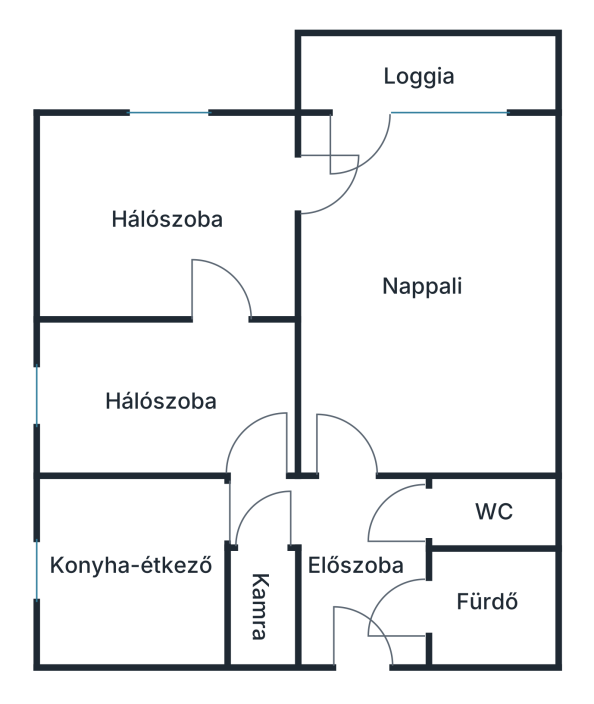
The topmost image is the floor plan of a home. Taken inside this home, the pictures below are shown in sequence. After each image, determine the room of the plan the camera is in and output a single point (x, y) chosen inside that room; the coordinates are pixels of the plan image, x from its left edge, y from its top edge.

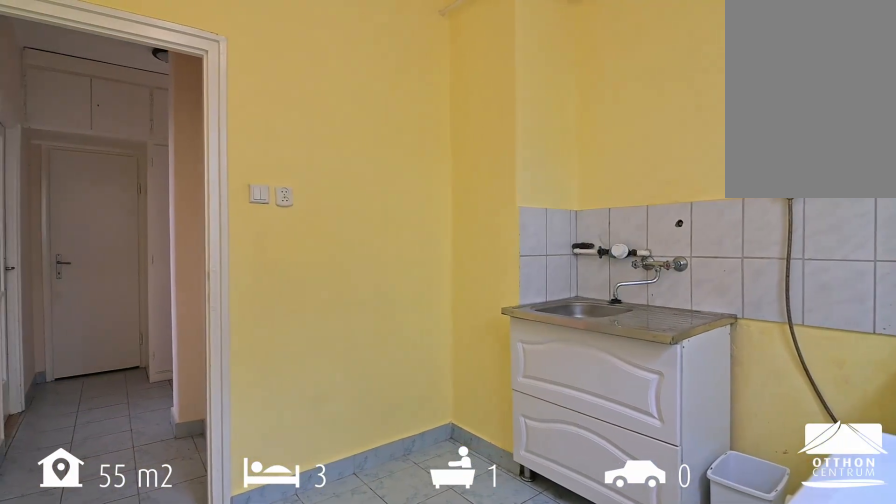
(143, 596)
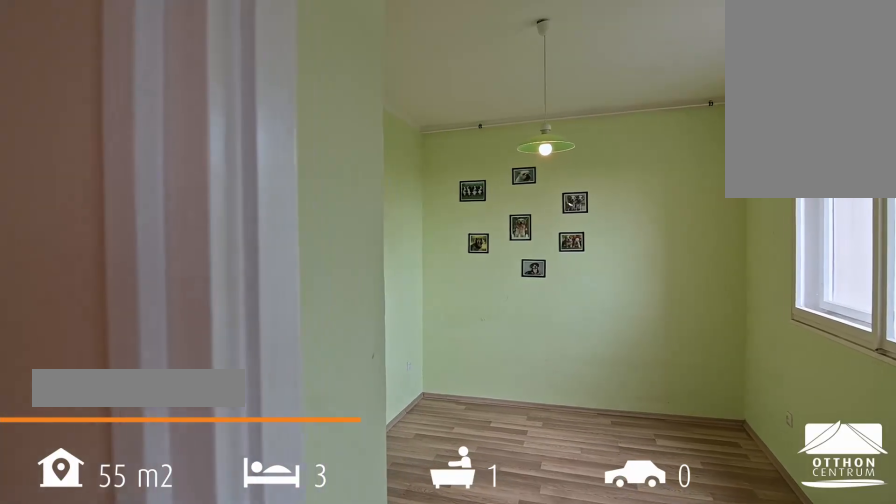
(173, 181)
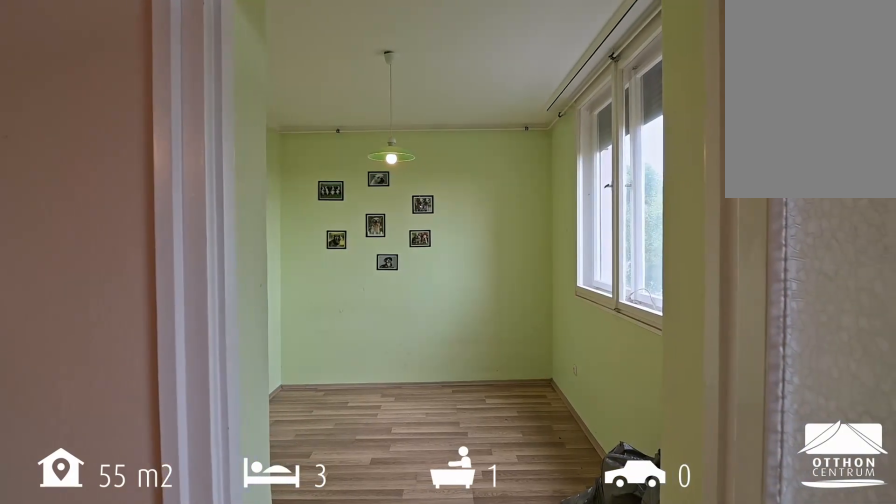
(173, 181)
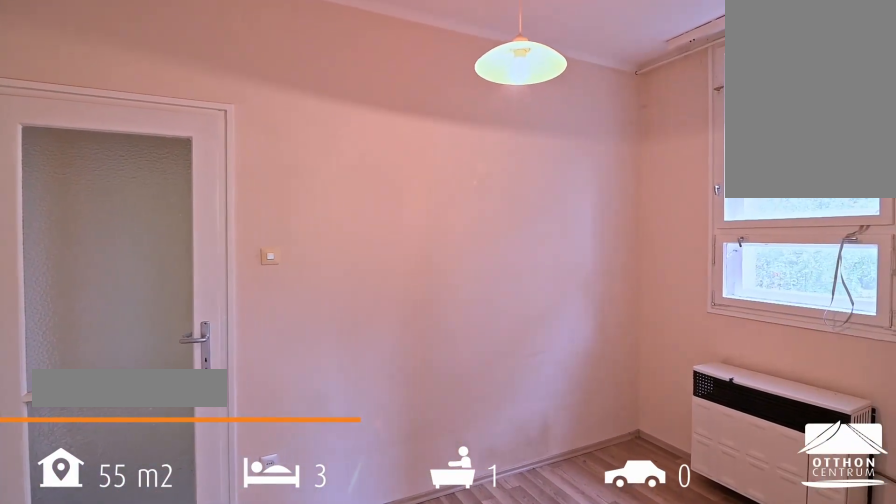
(173, 378)
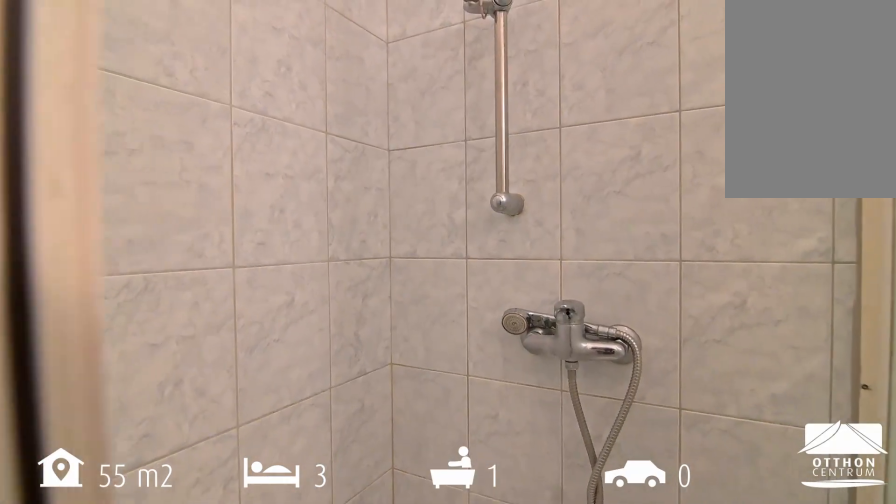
(492, 596)
